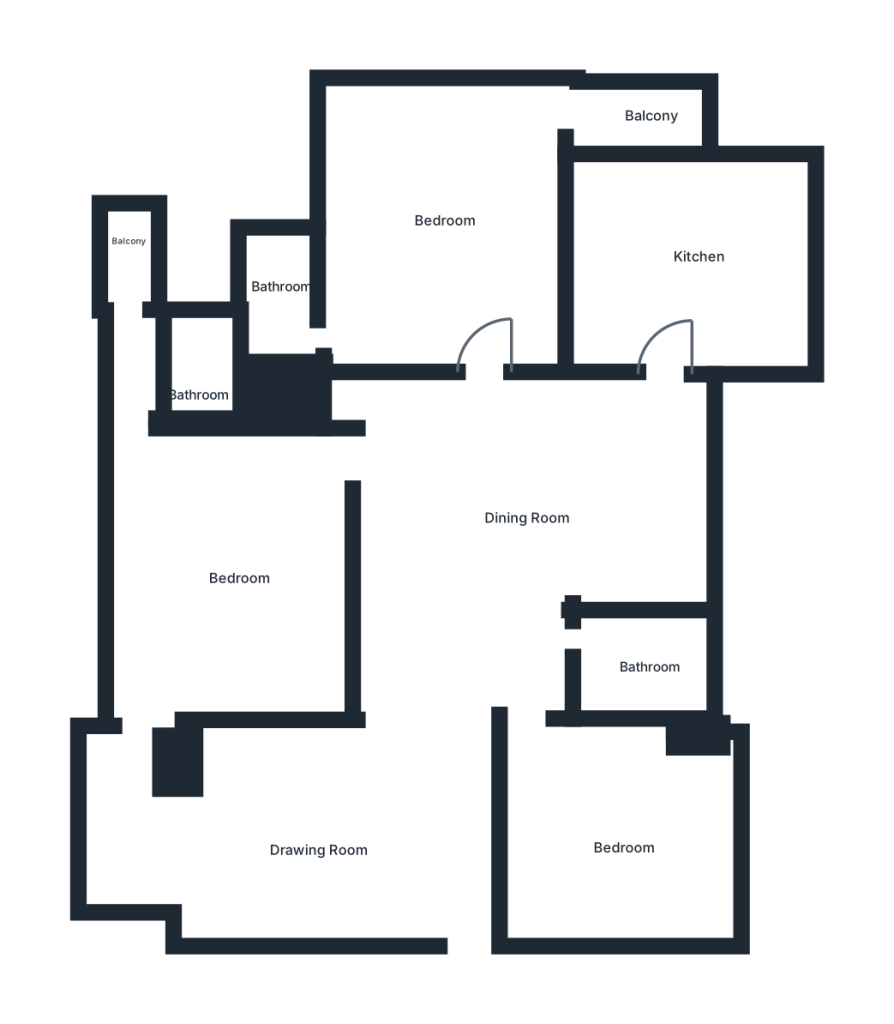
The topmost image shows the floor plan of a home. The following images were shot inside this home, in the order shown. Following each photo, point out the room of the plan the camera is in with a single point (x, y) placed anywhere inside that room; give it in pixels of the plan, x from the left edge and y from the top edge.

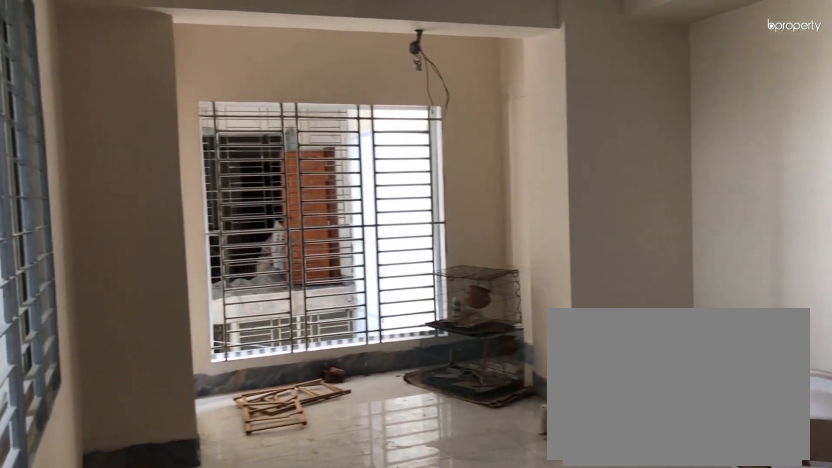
(306, 840)
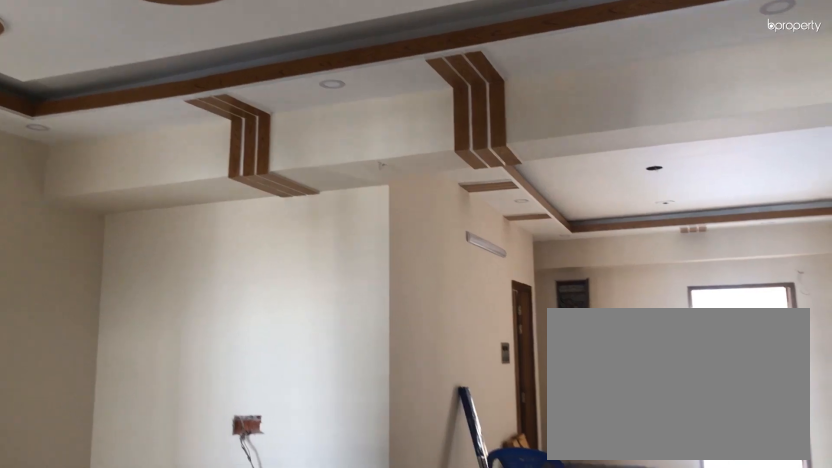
(306, 840)
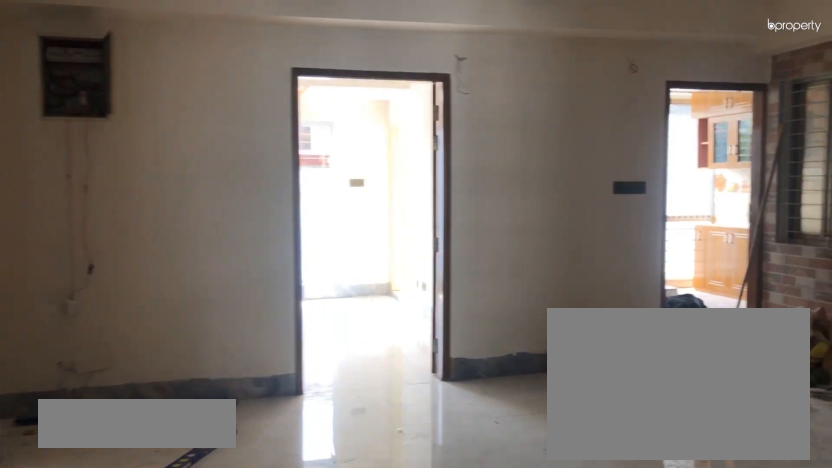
(521, 533)
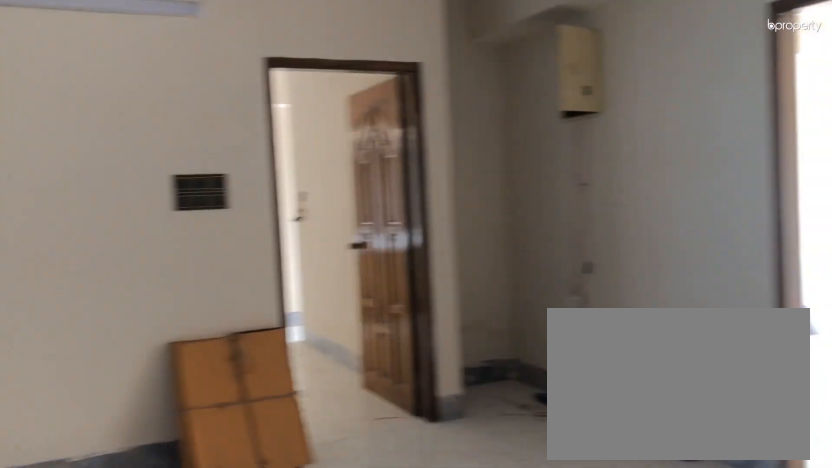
(541, 516)
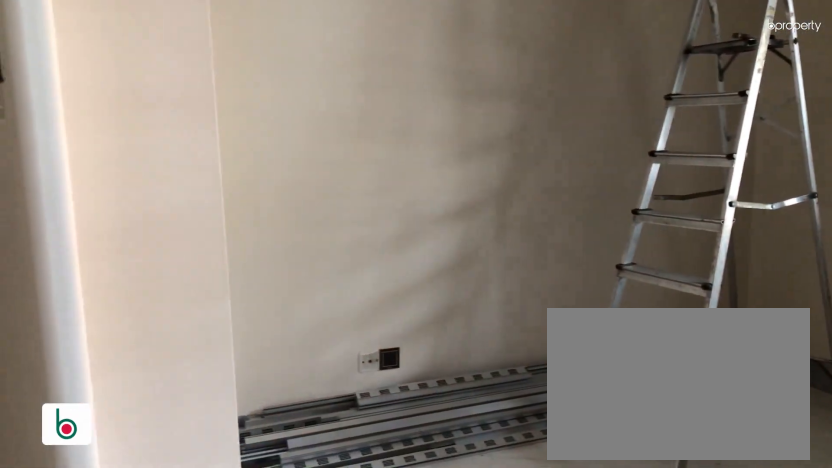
(623, 830)
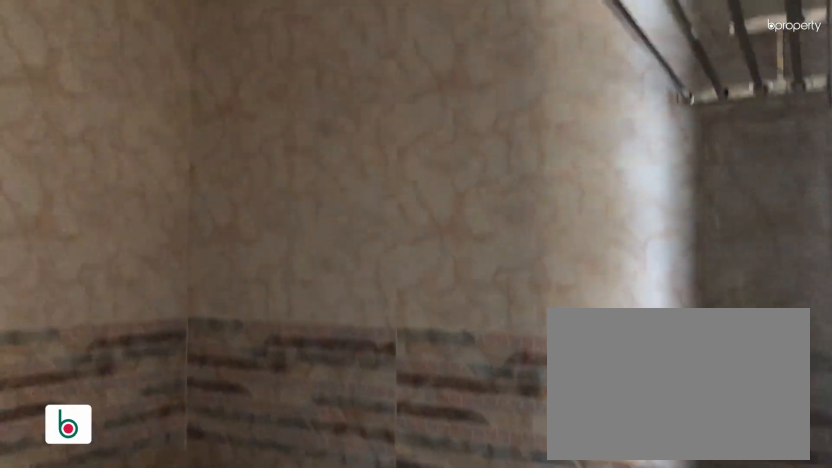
(636, 661)
